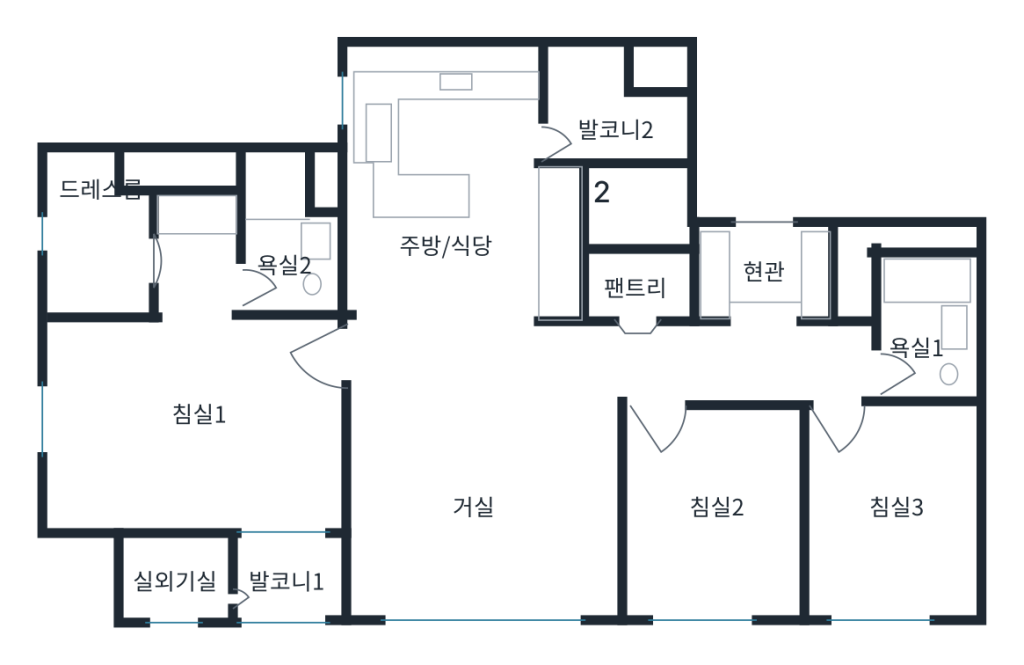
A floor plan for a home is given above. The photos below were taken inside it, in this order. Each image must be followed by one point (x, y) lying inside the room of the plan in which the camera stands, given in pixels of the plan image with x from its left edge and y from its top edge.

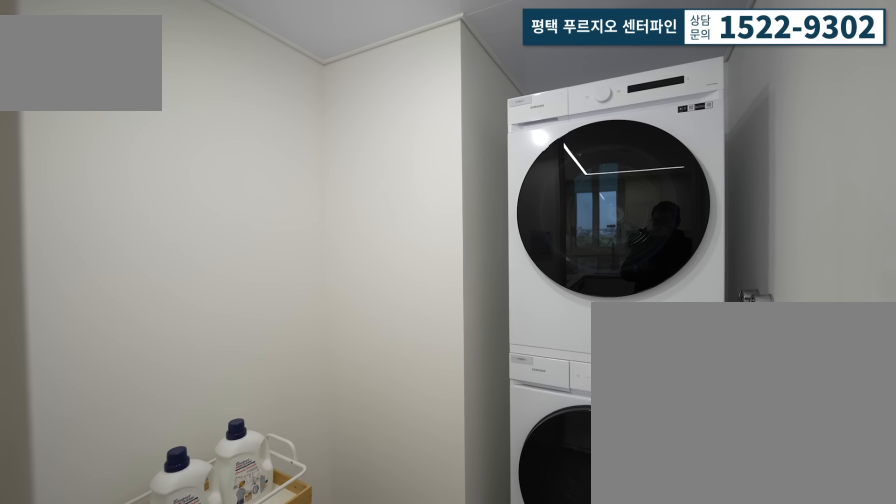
(618, 120)
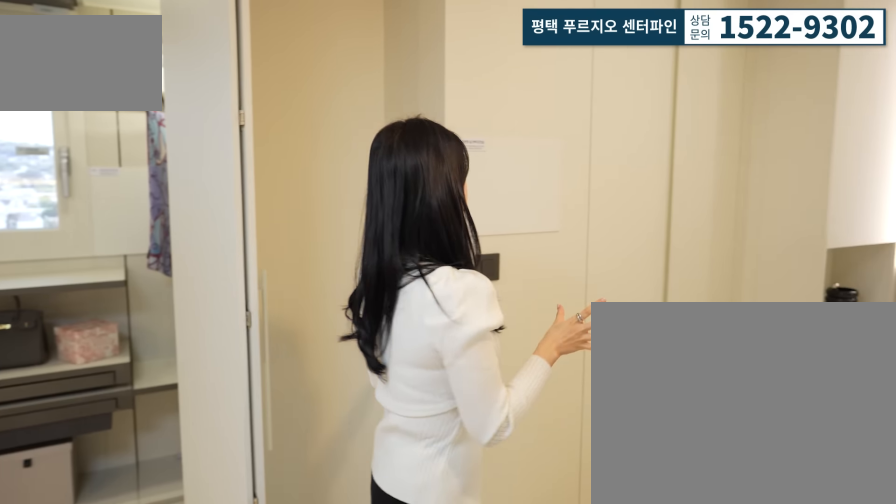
(123, 422)
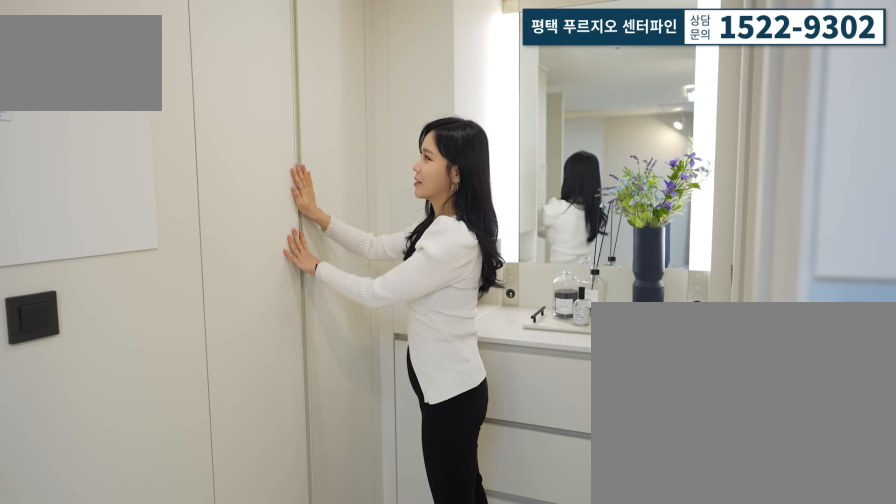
(123, 422)
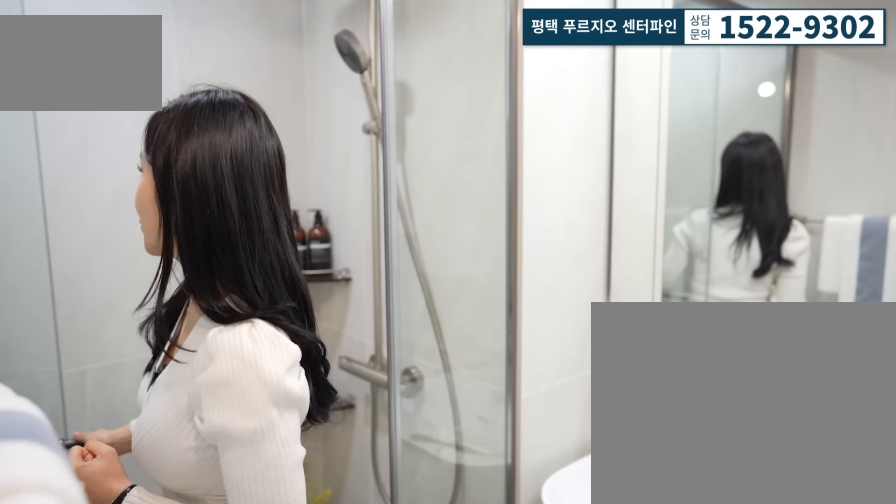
(280, 260)
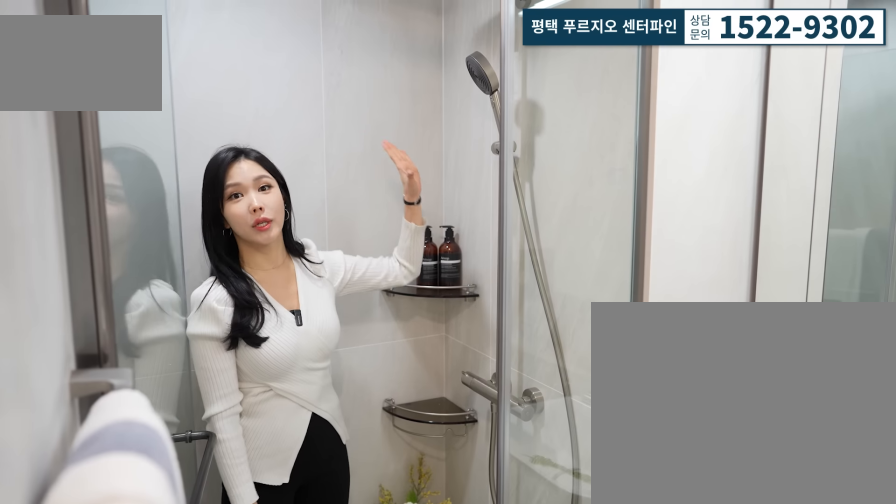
(280, 260)
